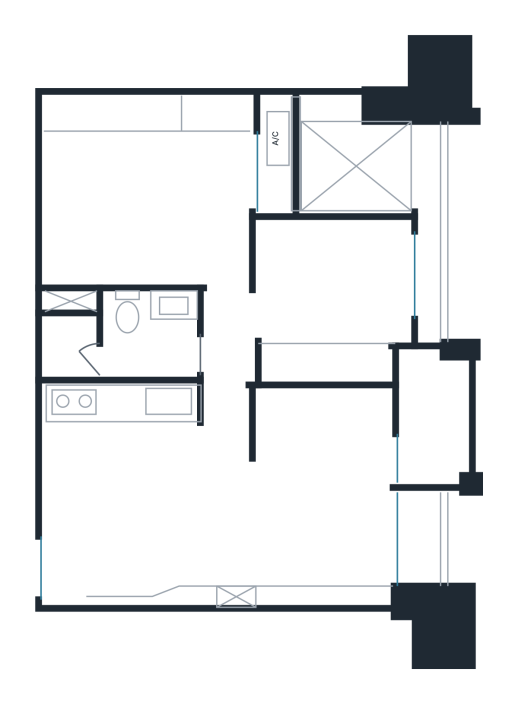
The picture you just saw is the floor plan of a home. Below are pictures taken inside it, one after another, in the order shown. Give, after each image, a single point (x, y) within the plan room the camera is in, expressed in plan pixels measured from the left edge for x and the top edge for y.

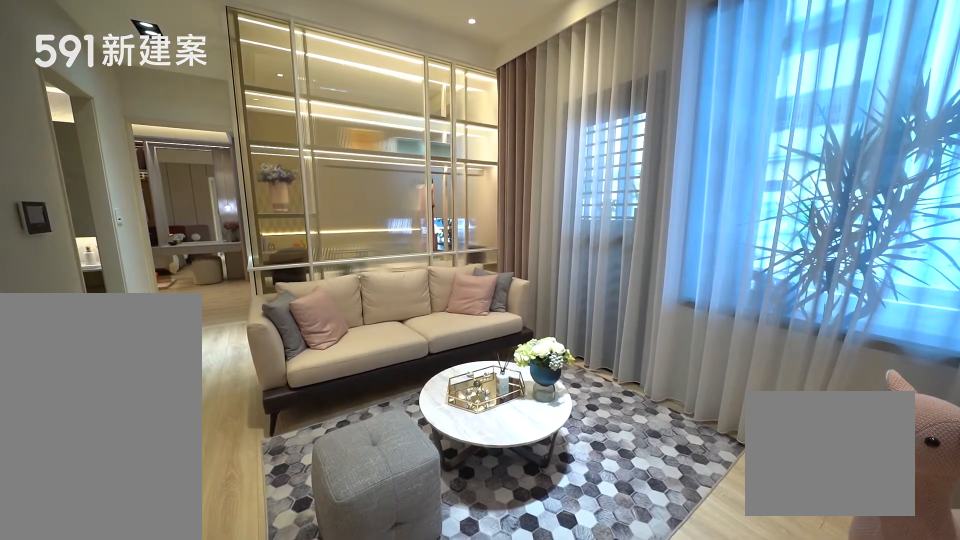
(300, 497)
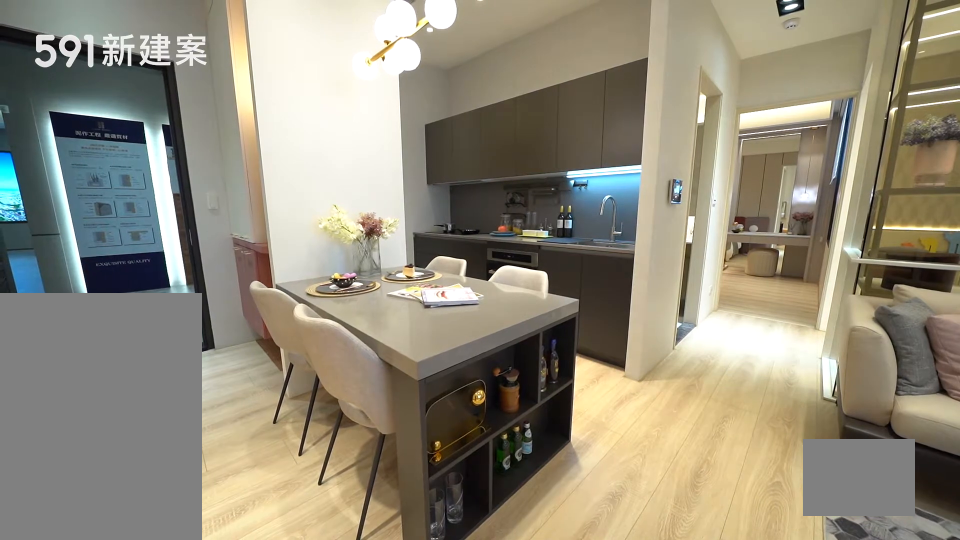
(119, 489)
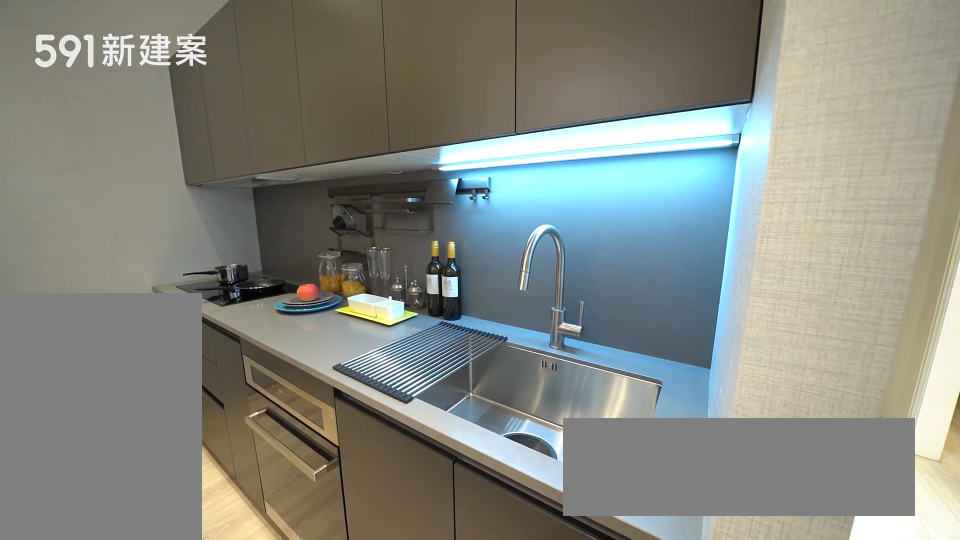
(114, 411)
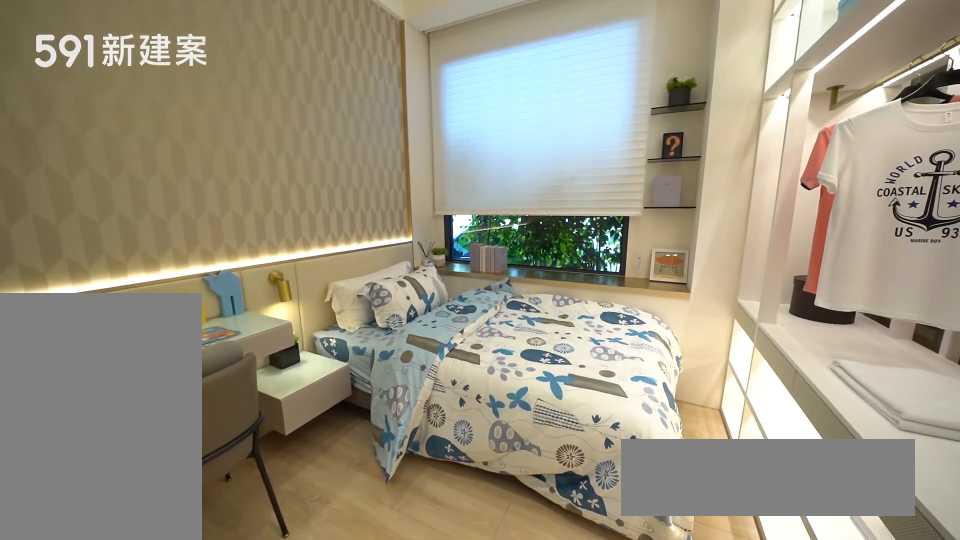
(337, 299)
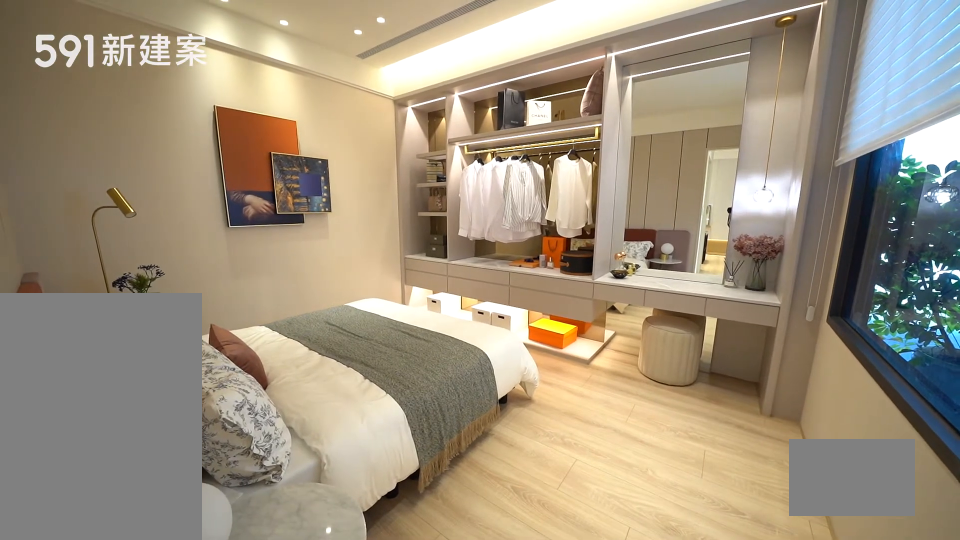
(145, 187)
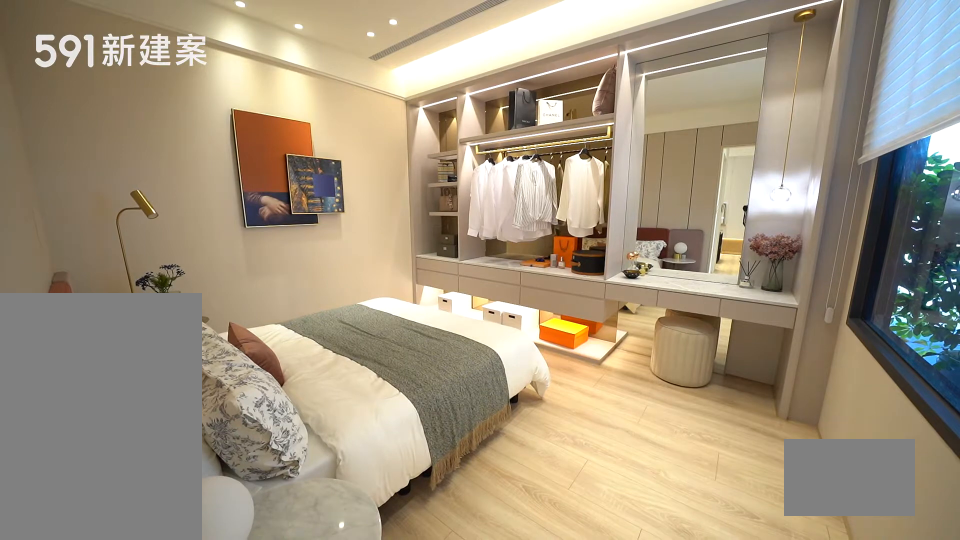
(145, 187)
